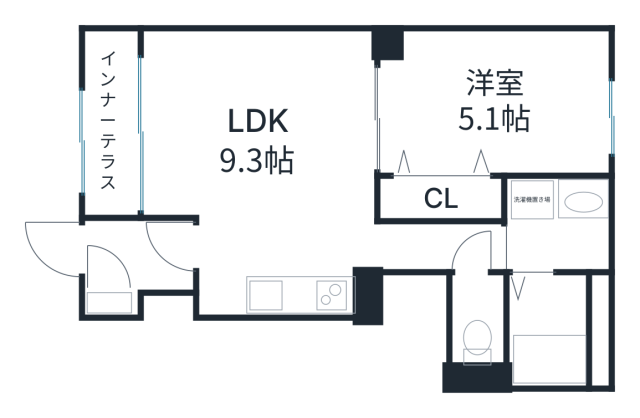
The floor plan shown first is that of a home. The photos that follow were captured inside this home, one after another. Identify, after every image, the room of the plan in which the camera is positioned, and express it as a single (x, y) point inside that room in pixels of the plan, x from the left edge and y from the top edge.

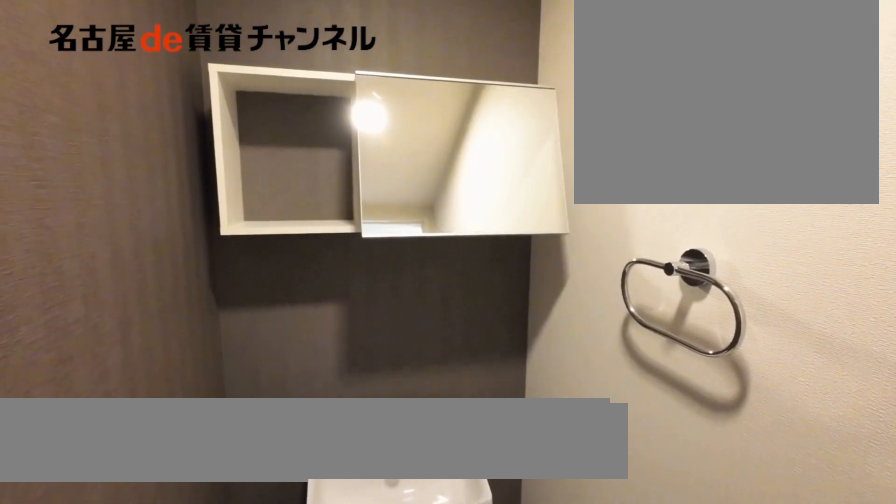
(476, 321)
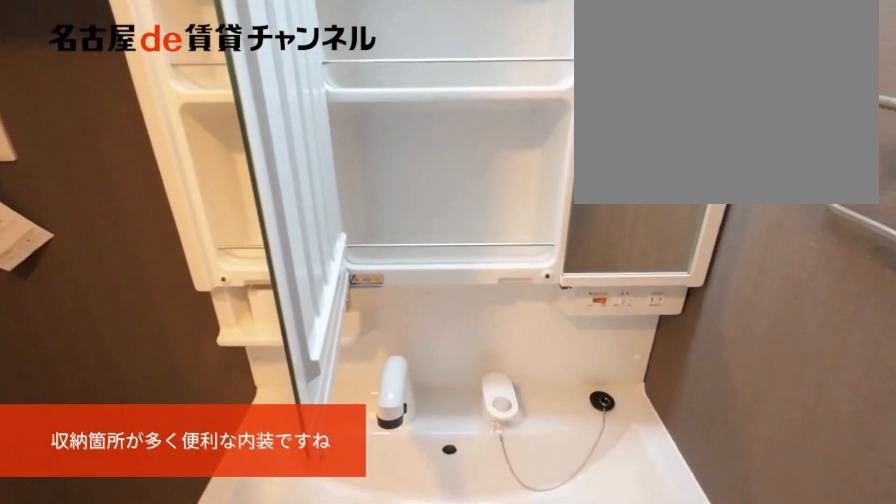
(556, 223)
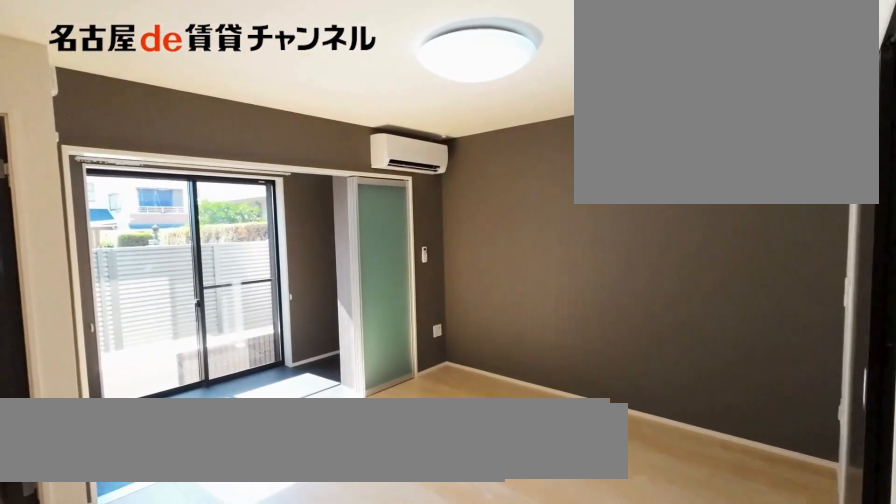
(266, 166)
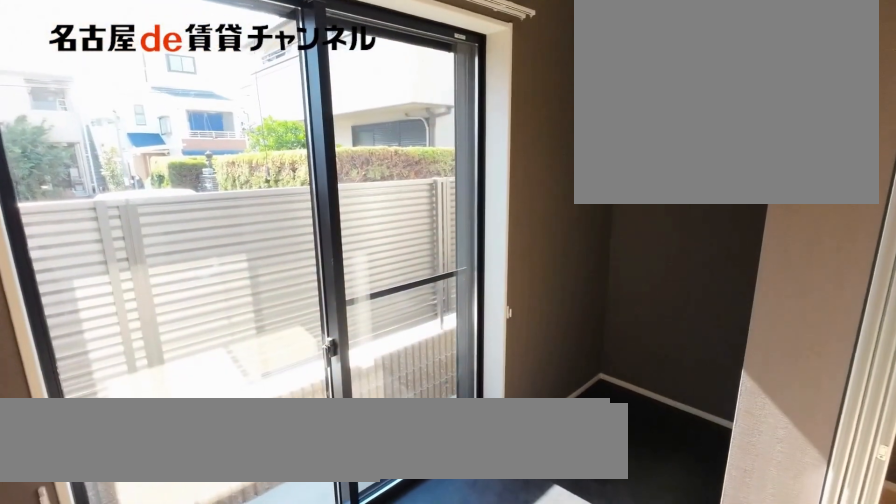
(110, 125)
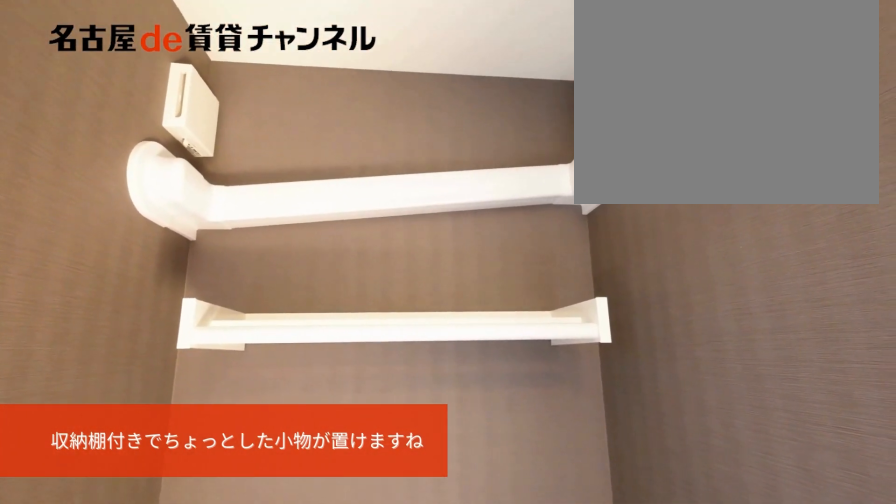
(110, 125)
